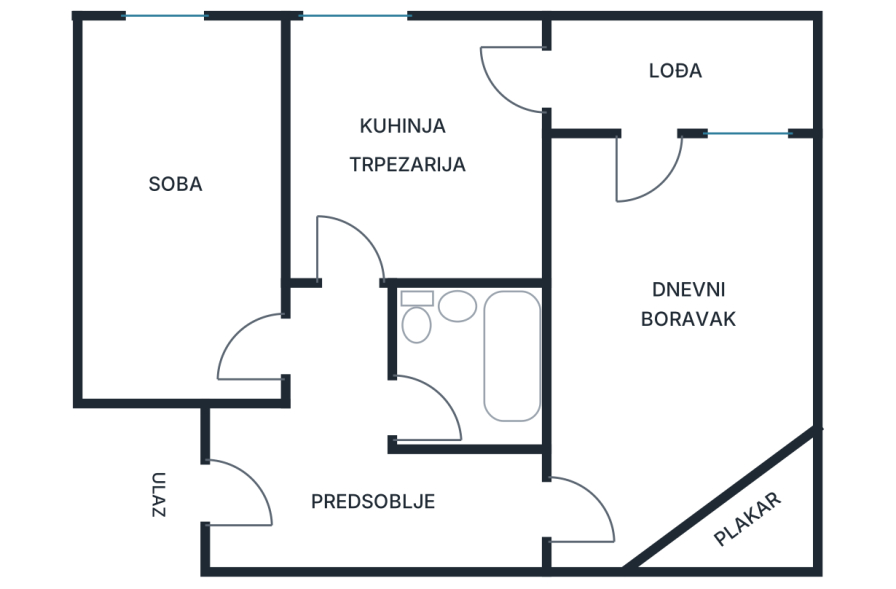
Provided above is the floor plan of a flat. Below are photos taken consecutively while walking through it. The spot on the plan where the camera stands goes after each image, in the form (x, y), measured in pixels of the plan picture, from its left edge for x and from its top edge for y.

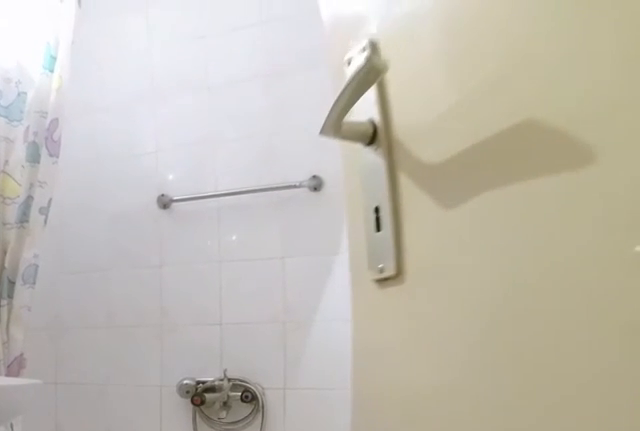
(388, 418)
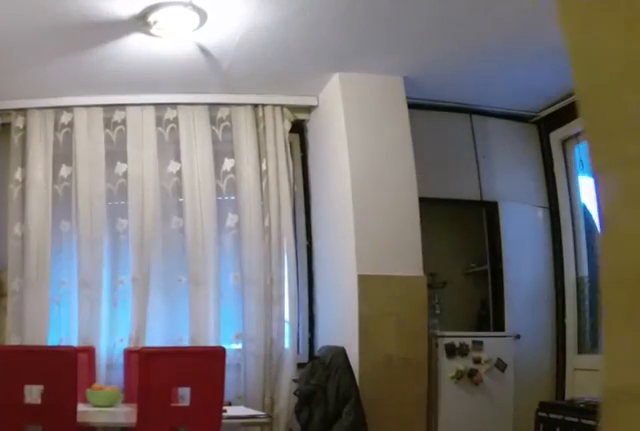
(332, 331)
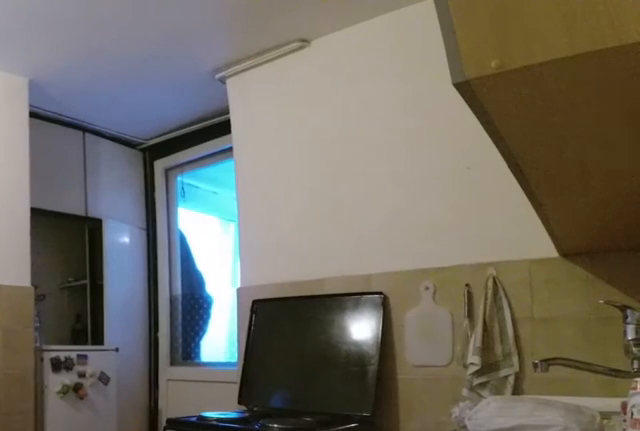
(320, 250)
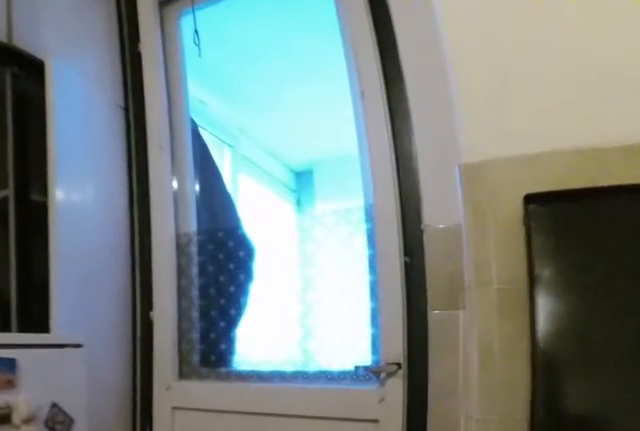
(423, 163)
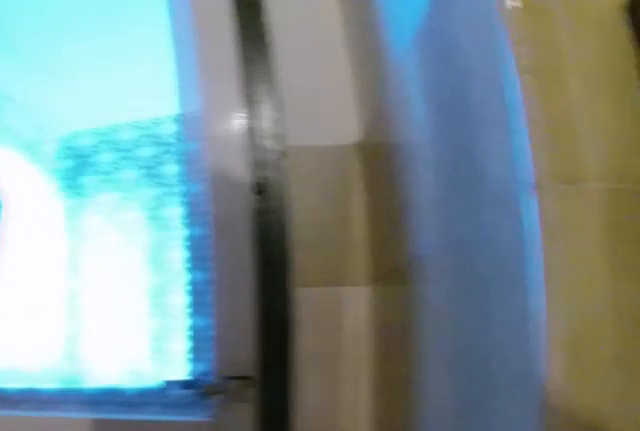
(474, 125)
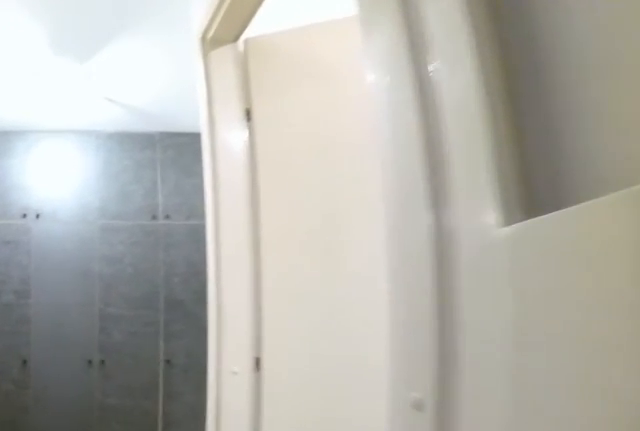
(340, 258)
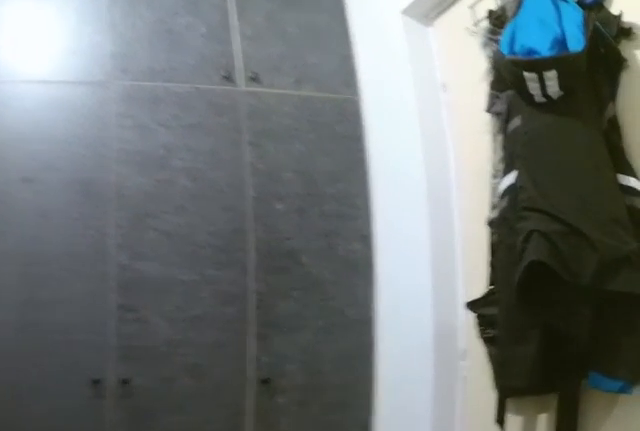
(348, 408)
